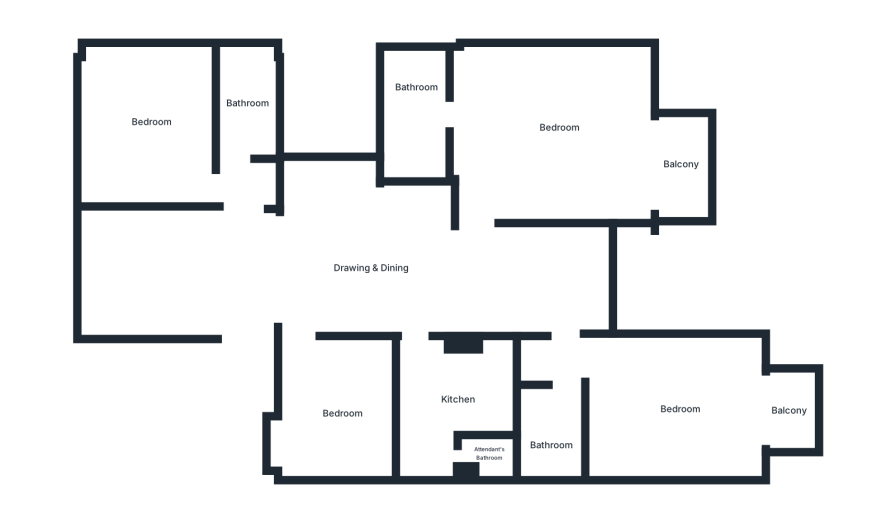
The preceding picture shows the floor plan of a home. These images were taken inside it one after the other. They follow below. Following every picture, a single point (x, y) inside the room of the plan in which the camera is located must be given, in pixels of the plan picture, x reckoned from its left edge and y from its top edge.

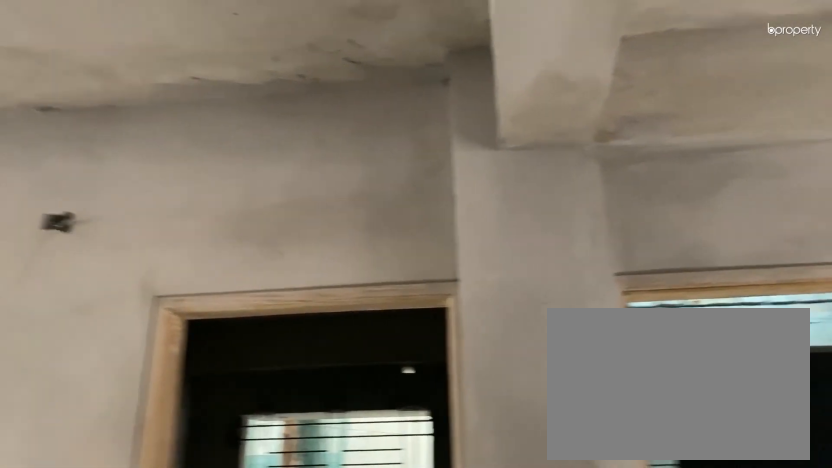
(218, 272)
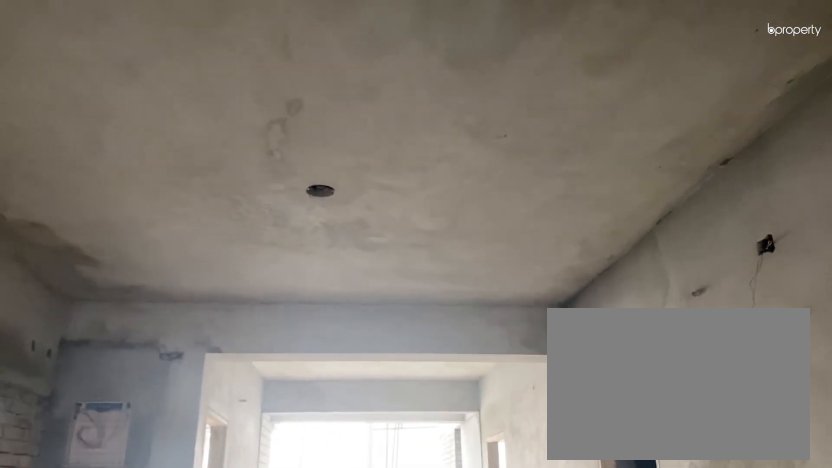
(218, 272)
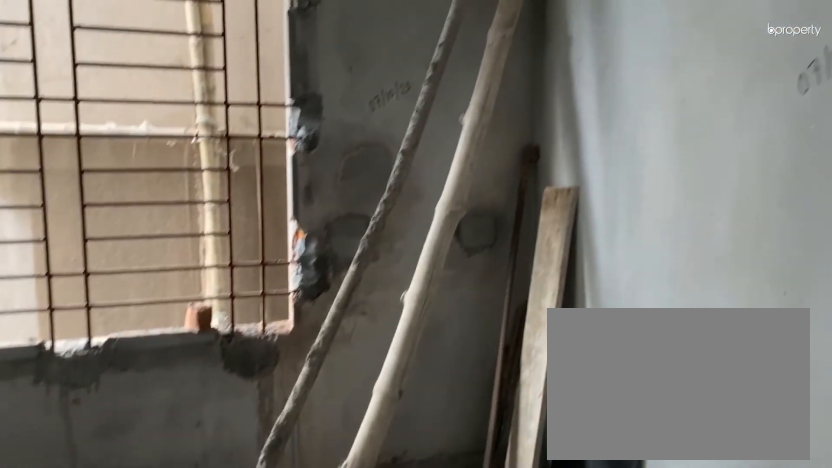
(149, 124)
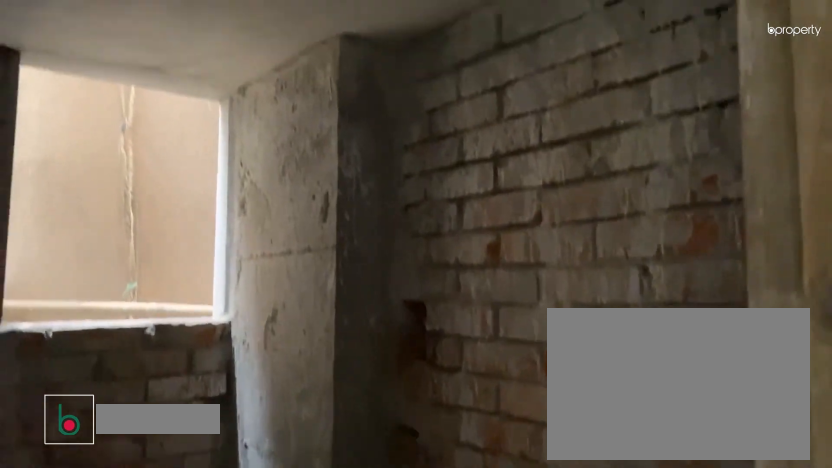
(243, 106)
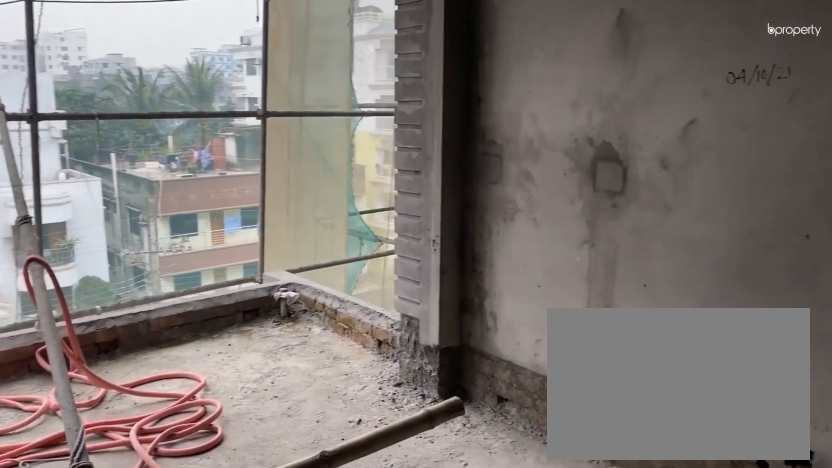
(558, 136)
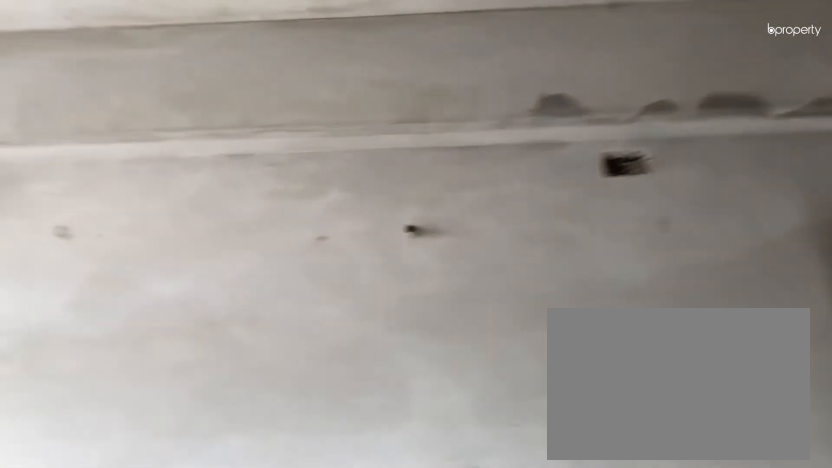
(558, 136)
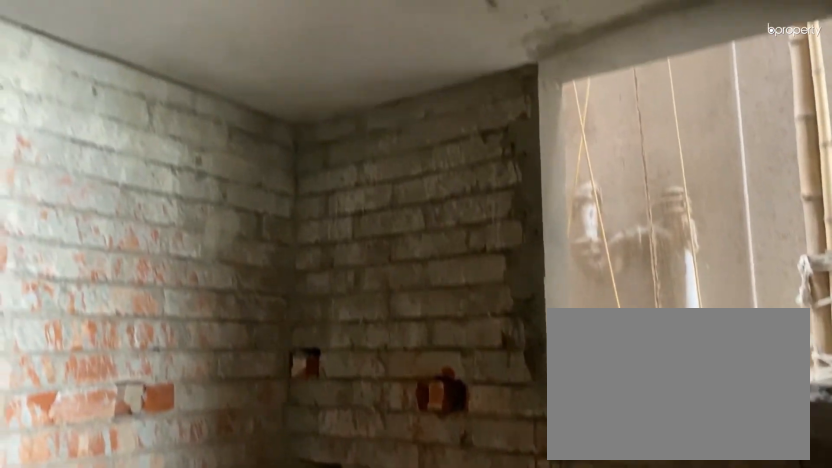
(414, 117)
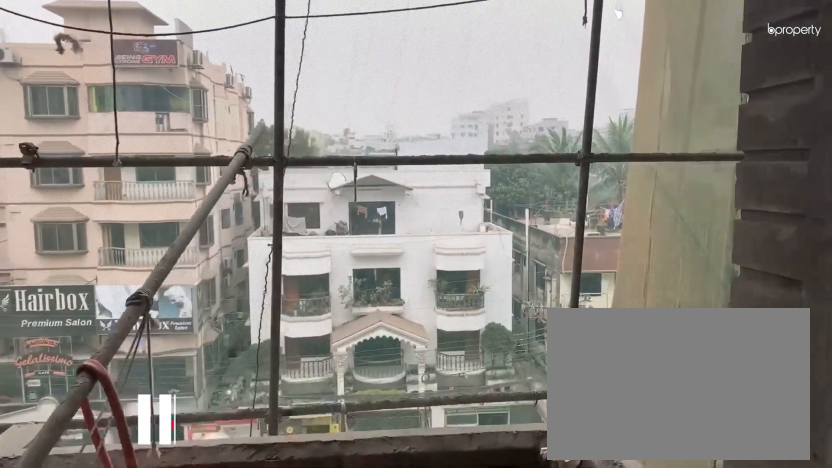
(675, 164)
